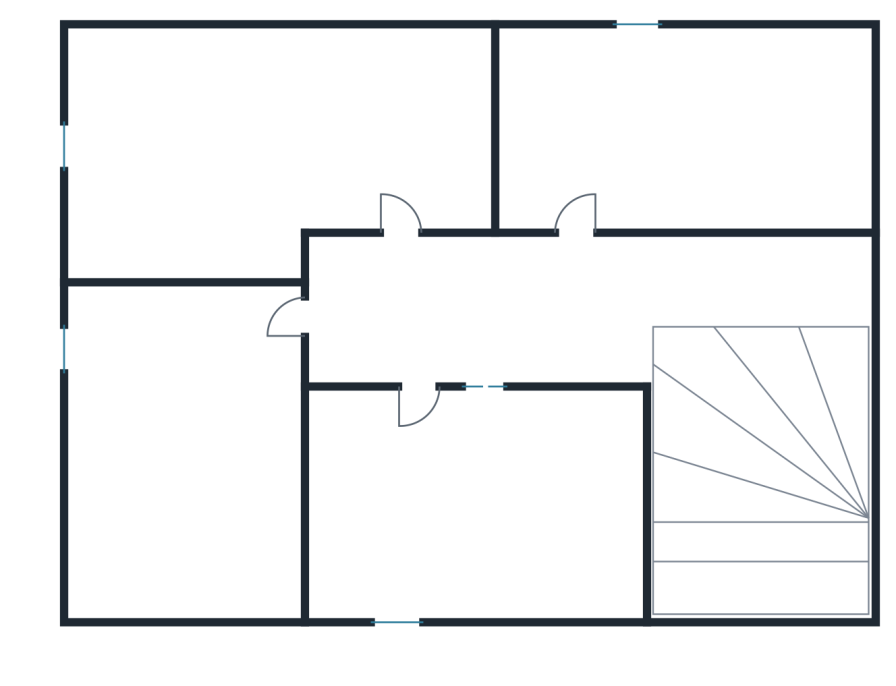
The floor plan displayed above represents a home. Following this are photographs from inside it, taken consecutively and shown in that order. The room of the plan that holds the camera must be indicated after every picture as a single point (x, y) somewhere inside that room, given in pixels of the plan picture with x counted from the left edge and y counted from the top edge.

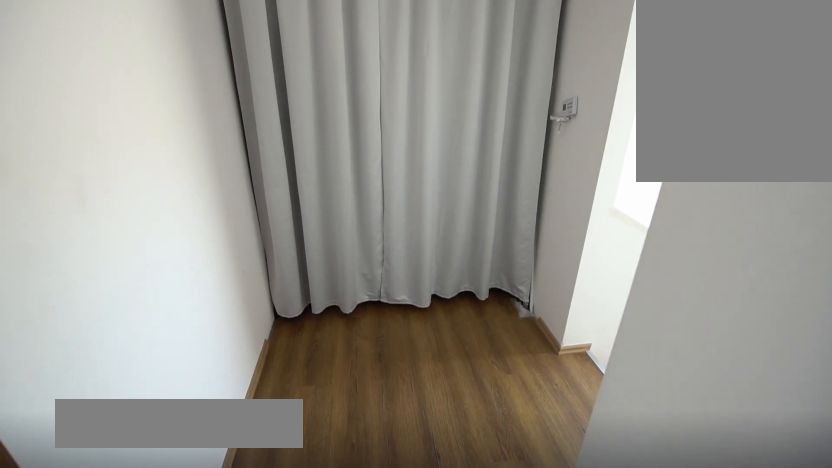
(590, 314)
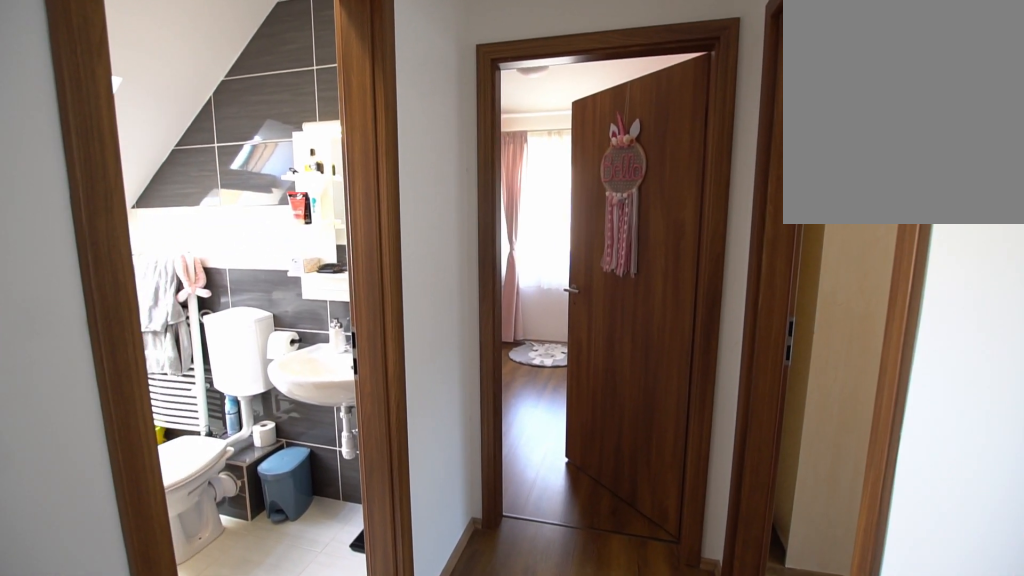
(591, 314)
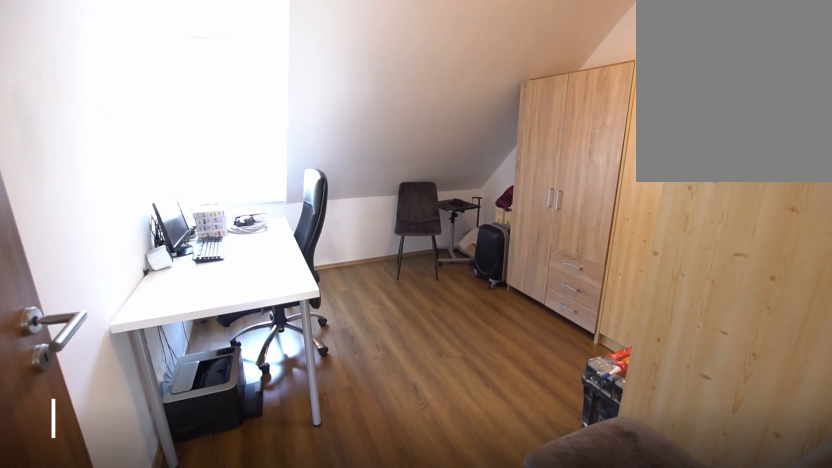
(682, 130)
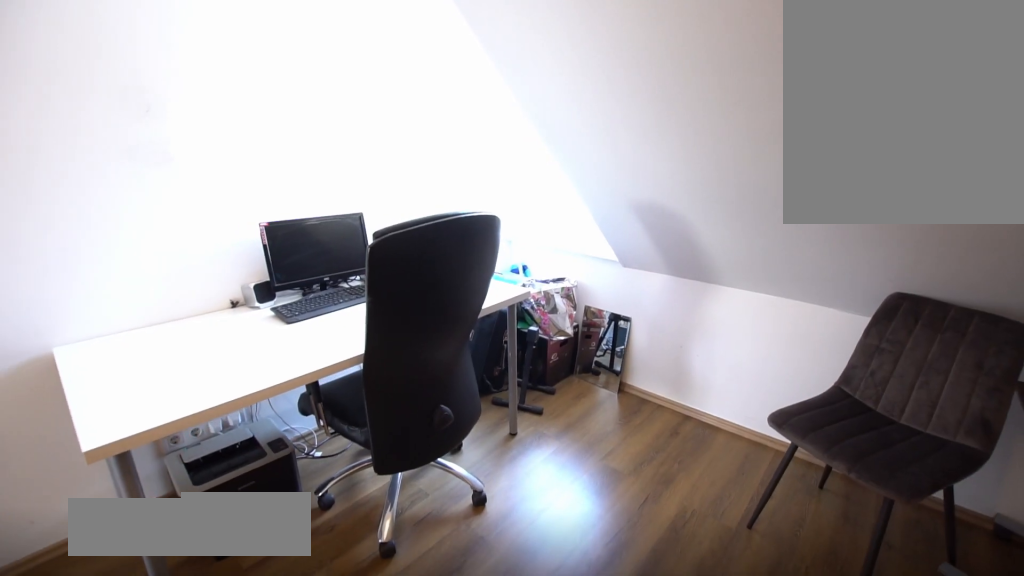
(682, 130)
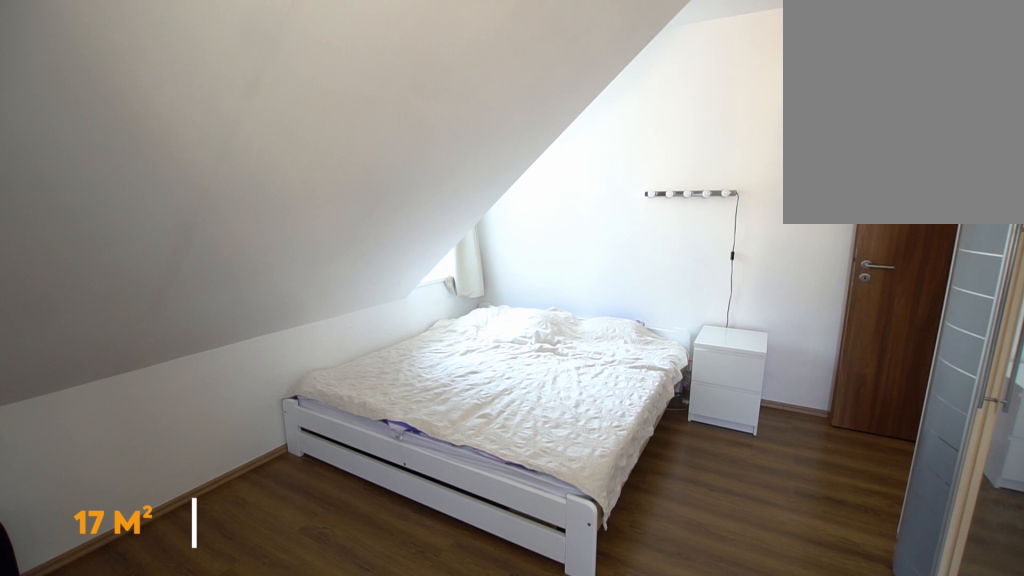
(297, 130)
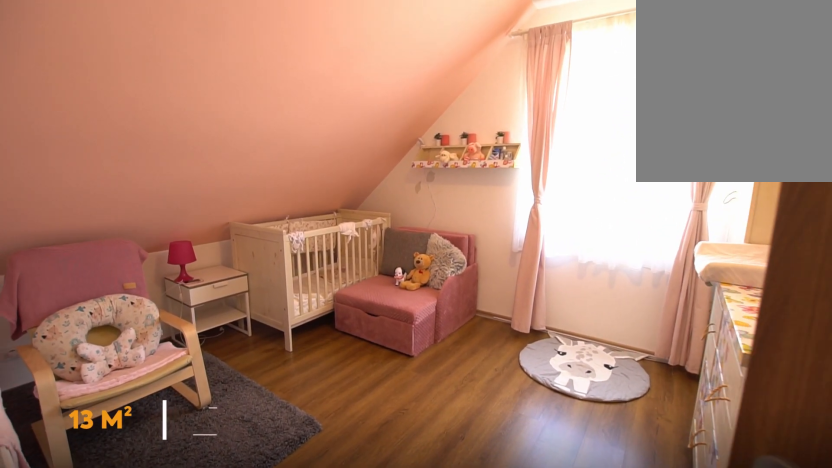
(186, 457)
